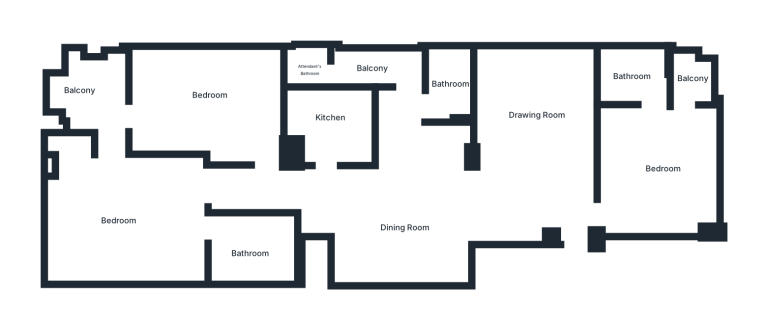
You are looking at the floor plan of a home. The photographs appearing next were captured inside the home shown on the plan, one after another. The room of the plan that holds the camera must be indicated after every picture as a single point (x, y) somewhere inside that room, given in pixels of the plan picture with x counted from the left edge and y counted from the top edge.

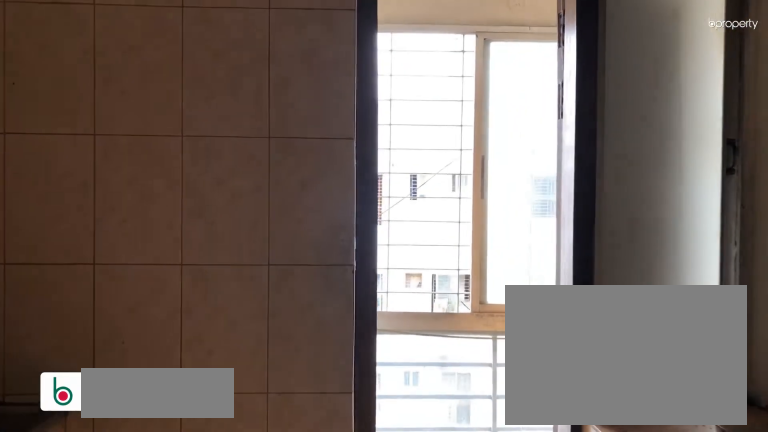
(334, 120)
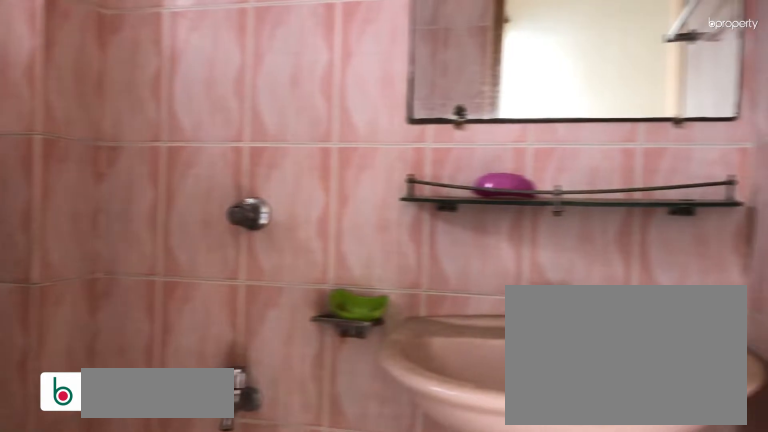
(447, 82)
